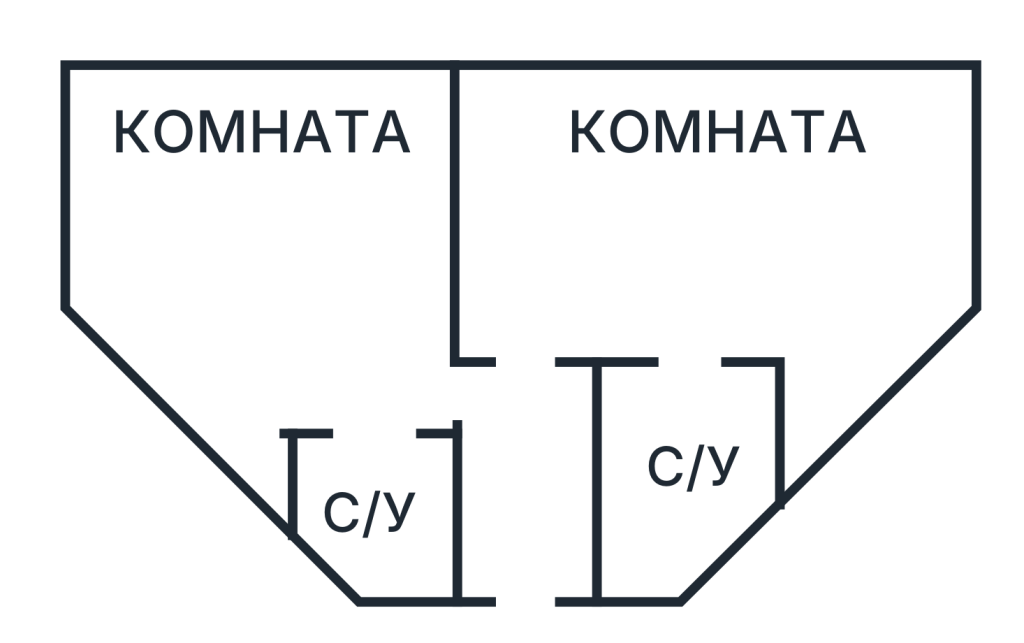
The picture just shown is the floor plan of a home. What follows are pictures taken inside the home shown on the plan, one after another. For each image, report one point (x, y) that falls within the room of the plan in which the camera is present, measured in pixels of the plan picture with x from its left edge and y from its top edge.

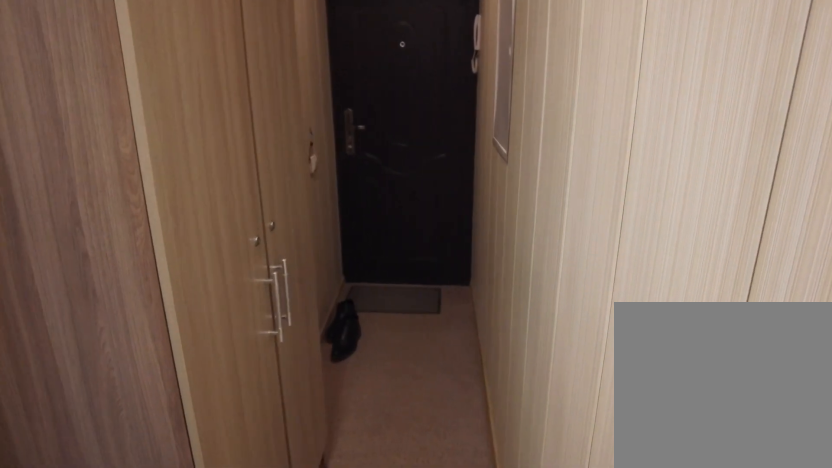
(537, 507)
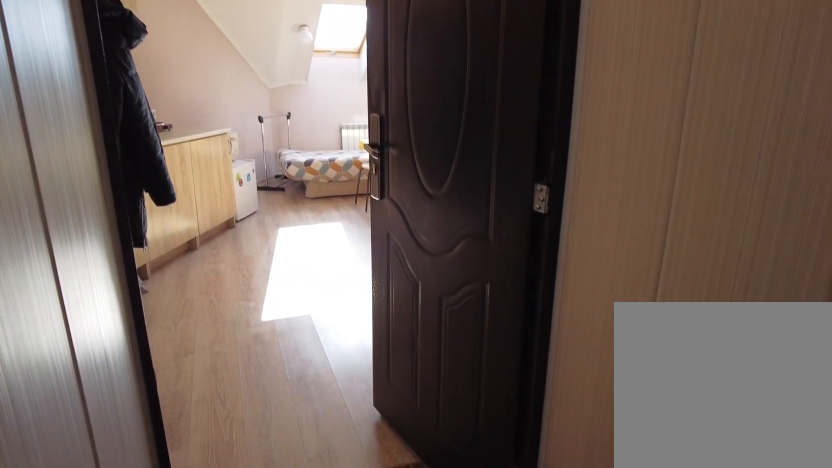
(537, 507)
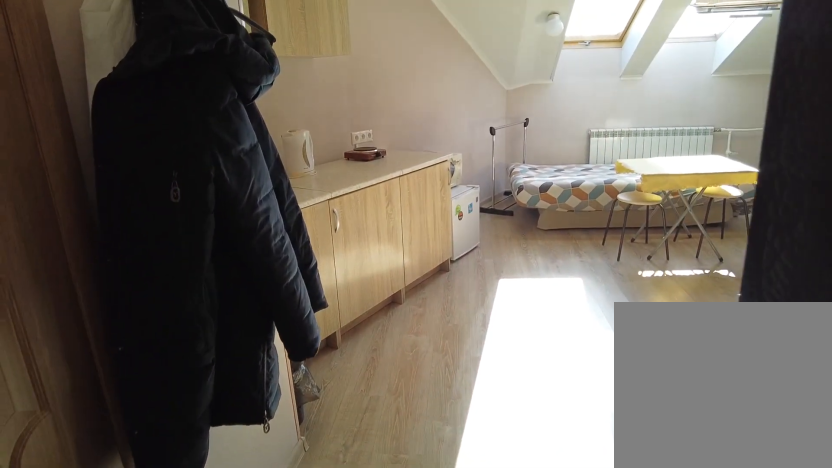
(492, 411)
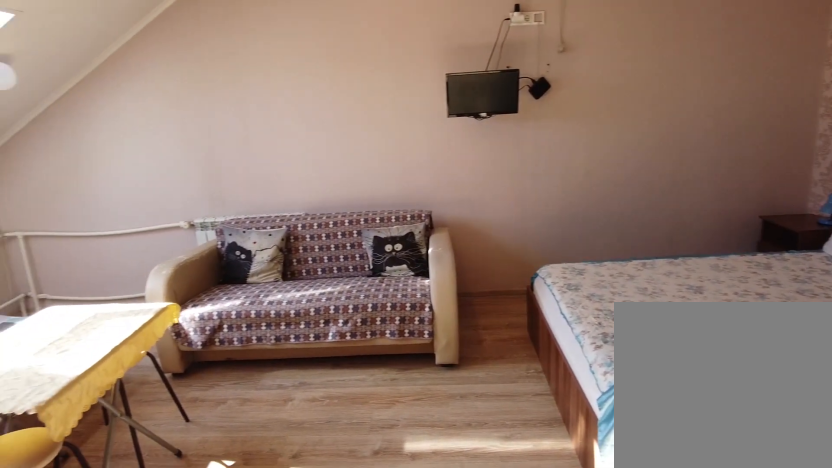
(335, 344)
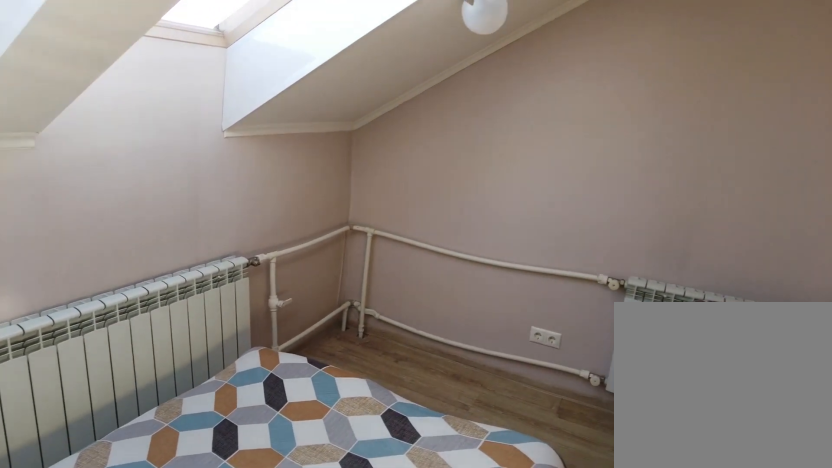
(335, 344)
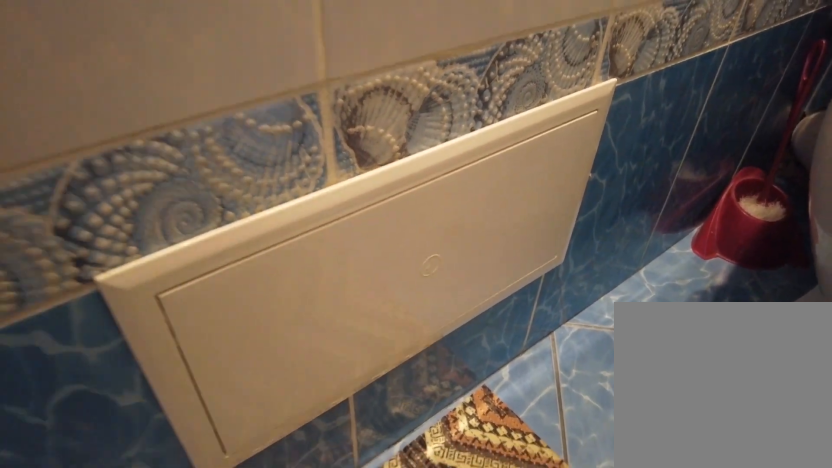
(395, 490)
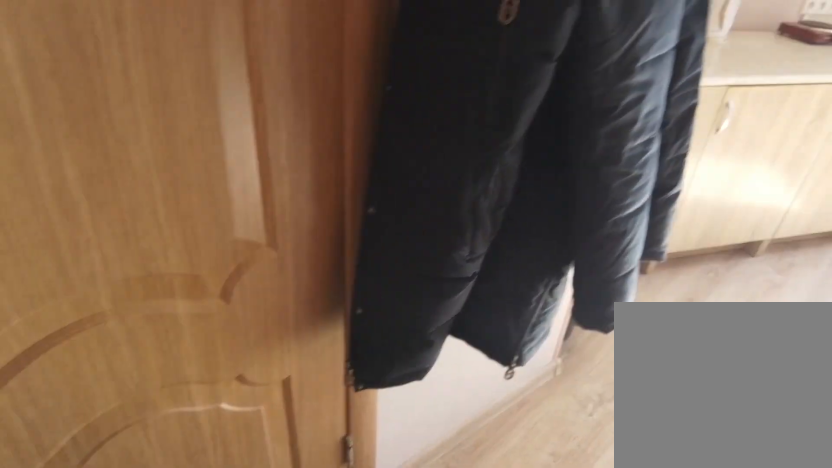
(345, 377)
